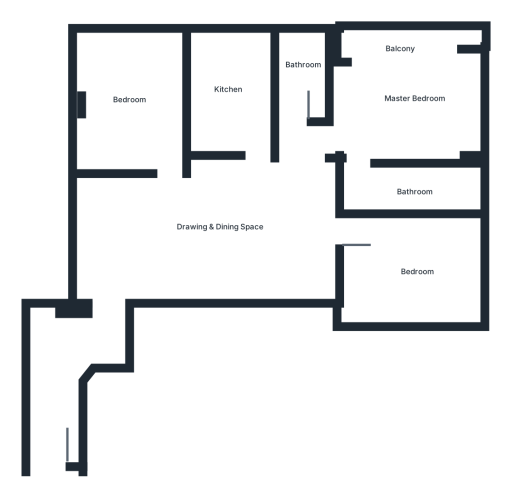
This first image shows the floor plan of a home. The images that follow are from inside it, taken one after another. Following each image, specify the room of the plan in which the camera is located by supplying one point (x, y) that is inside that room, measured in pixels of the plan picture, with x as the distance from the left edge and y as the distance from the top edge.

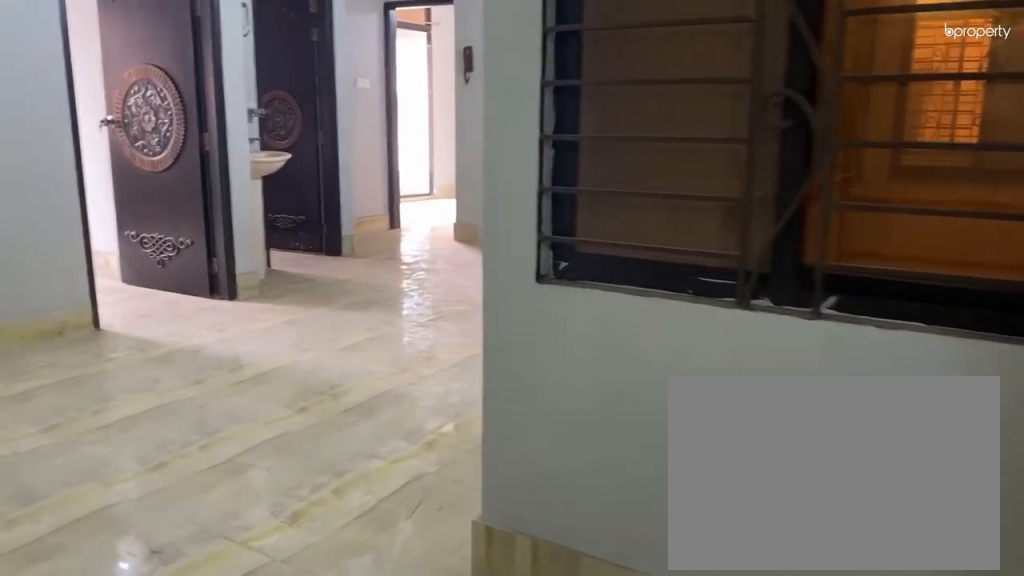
(130, 276)
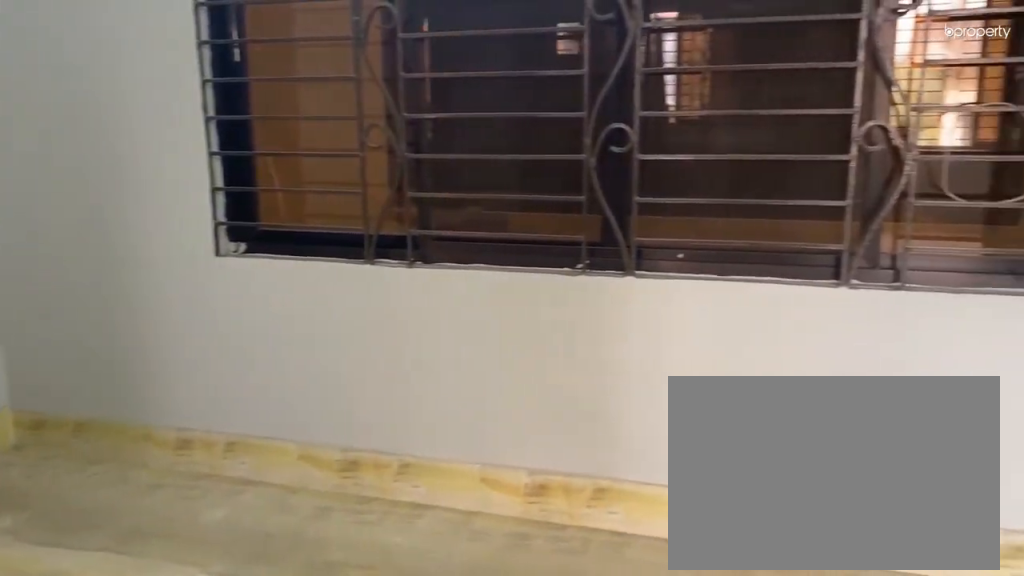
(216, 210)
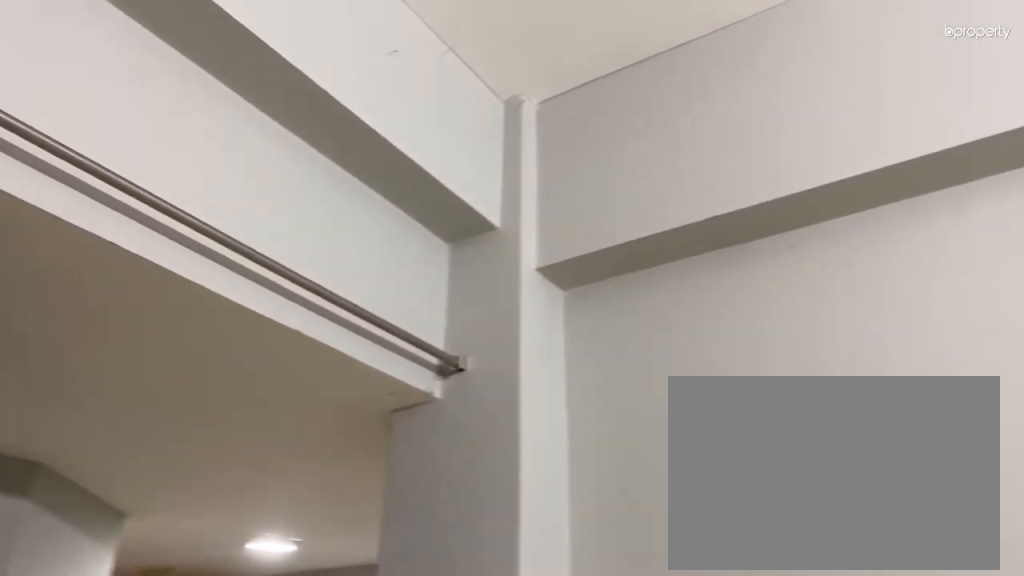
(217, 209)
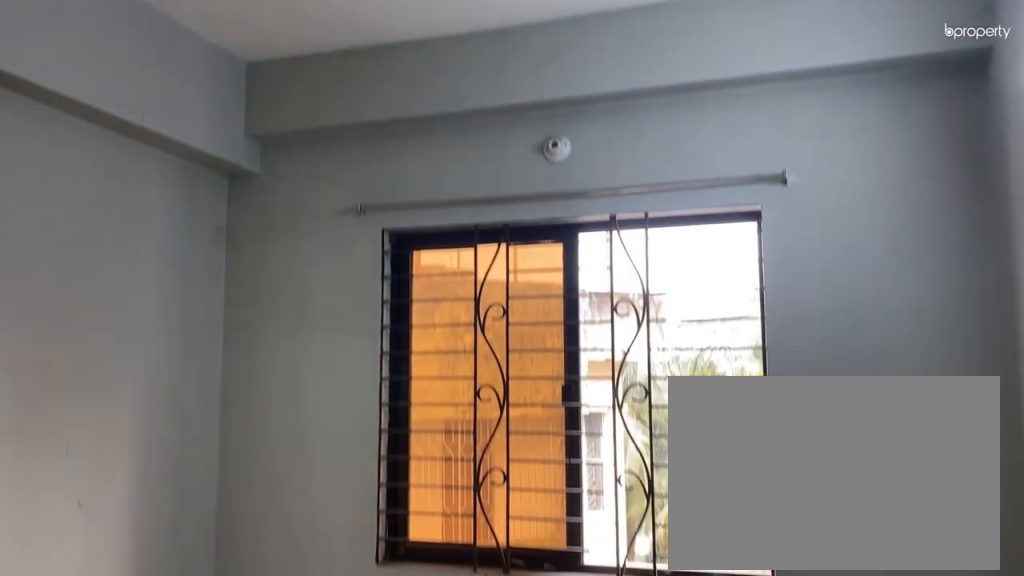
(124, 116)
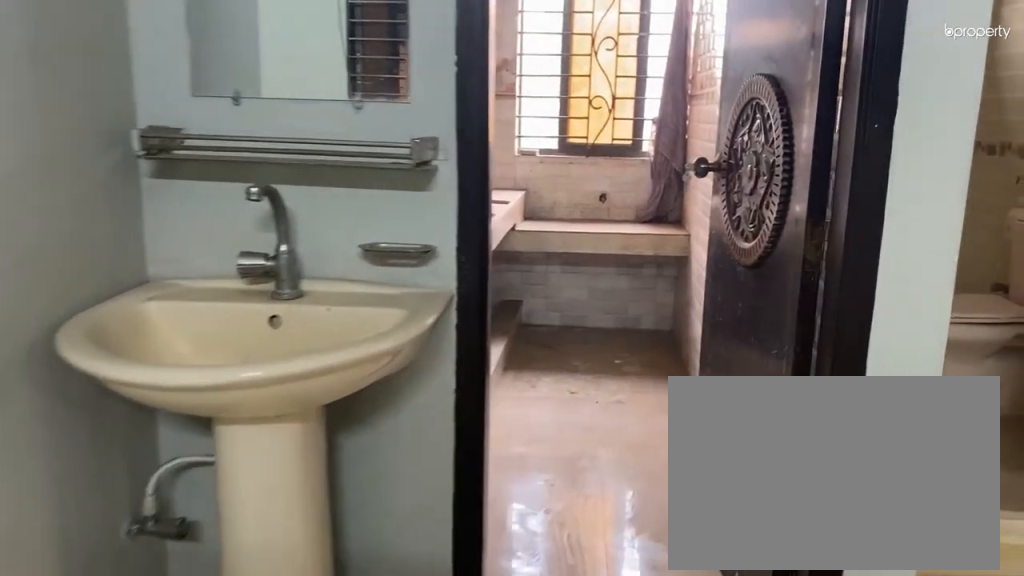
(248, 156)
